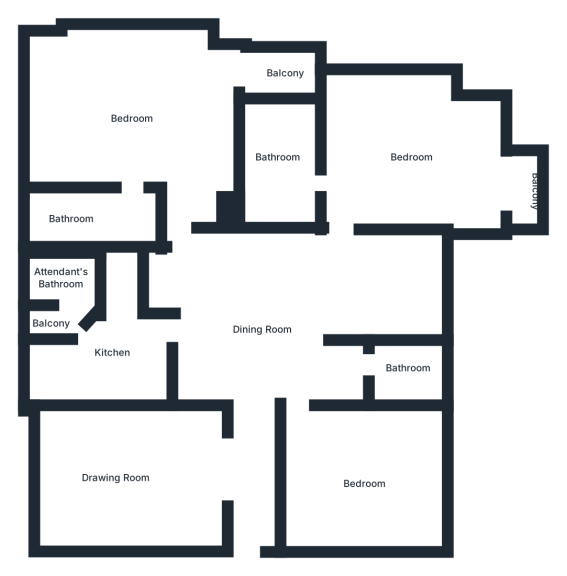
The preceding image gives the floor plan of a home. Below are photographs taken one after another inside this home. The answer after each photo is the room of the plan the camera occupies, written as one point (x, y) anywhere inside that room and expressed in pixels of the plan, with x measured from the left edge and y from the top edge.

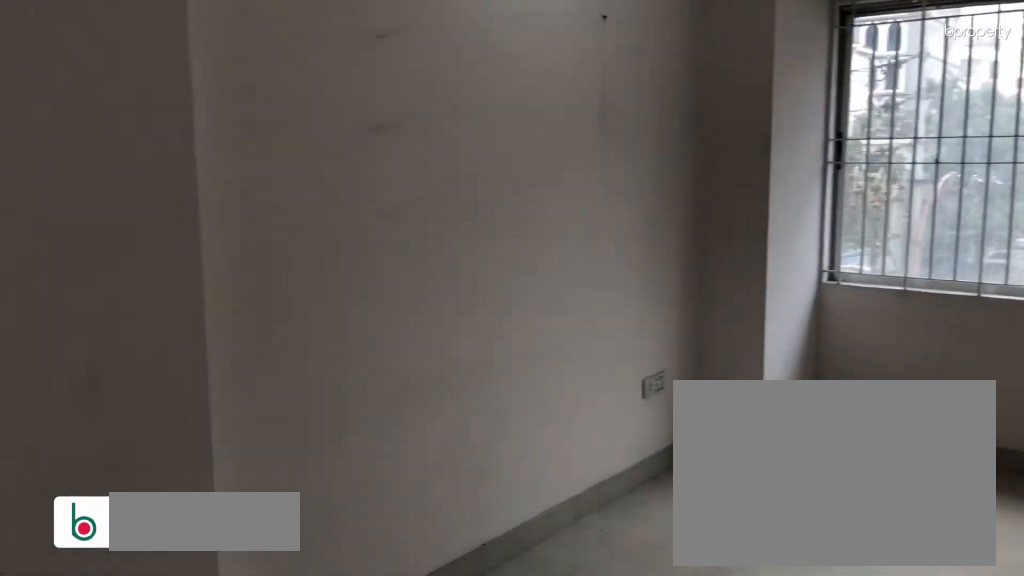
(131, 473)
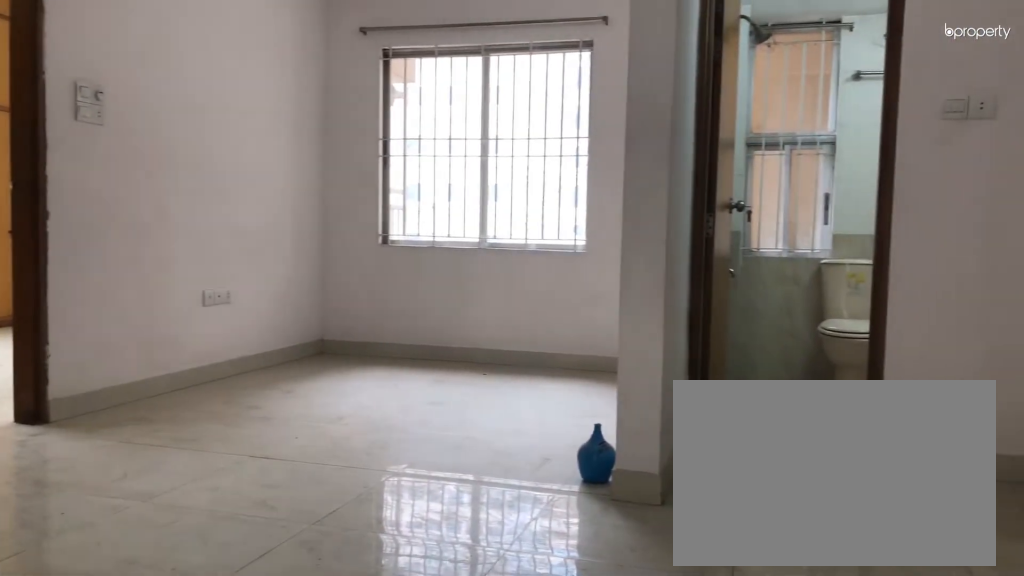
(261, 328)
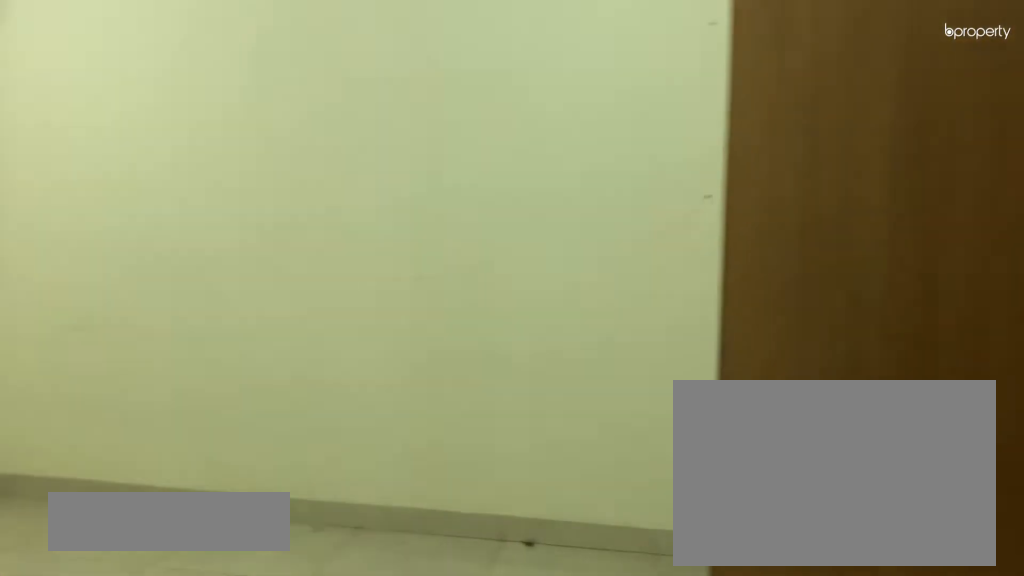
(363, 479)
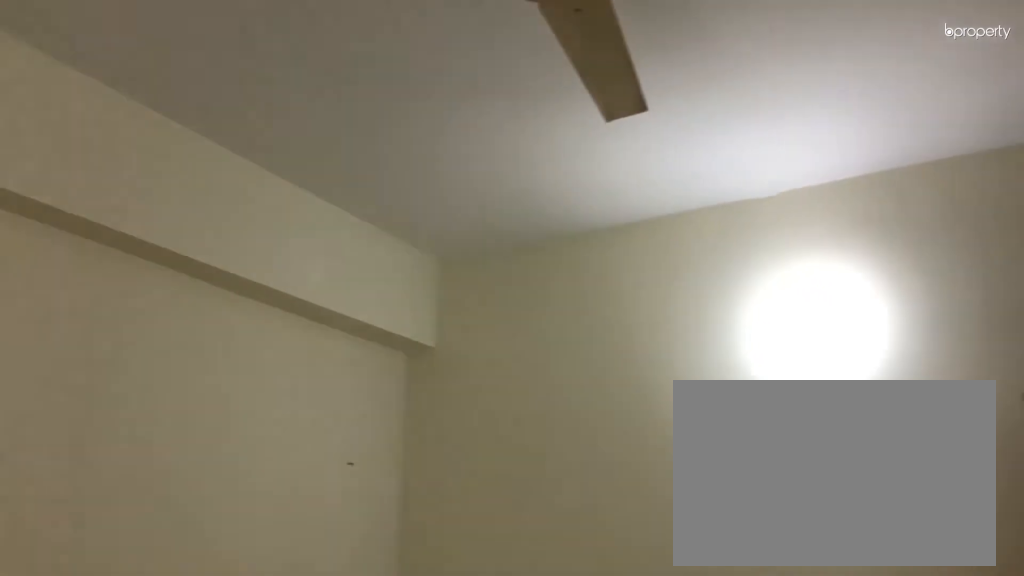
(363, 479)
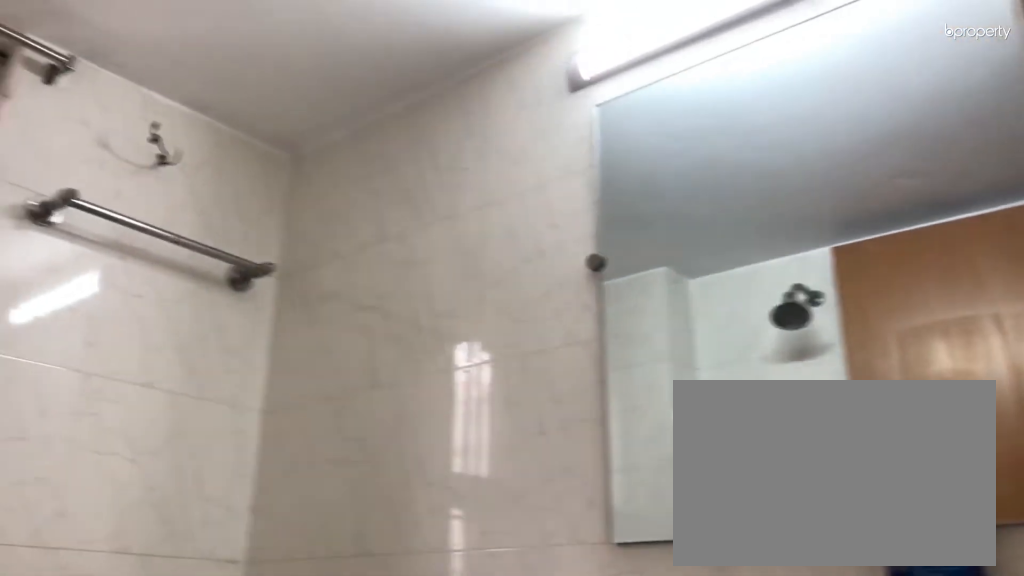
(405, 366)
